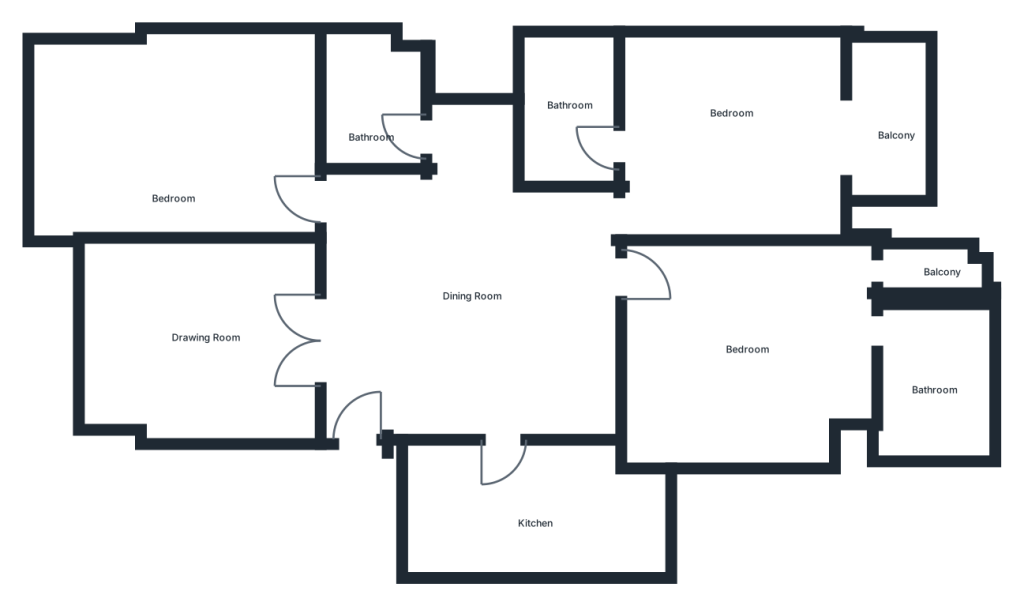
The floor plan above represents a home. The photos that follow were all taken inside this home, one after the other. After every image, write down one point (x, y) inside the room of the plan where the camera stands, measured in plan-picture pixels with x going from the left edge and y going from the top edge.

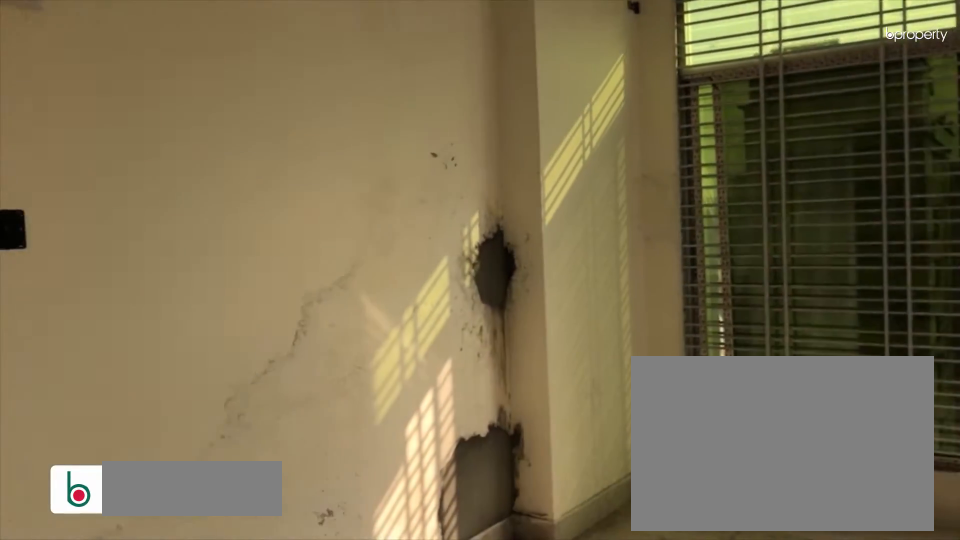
(192, 354)
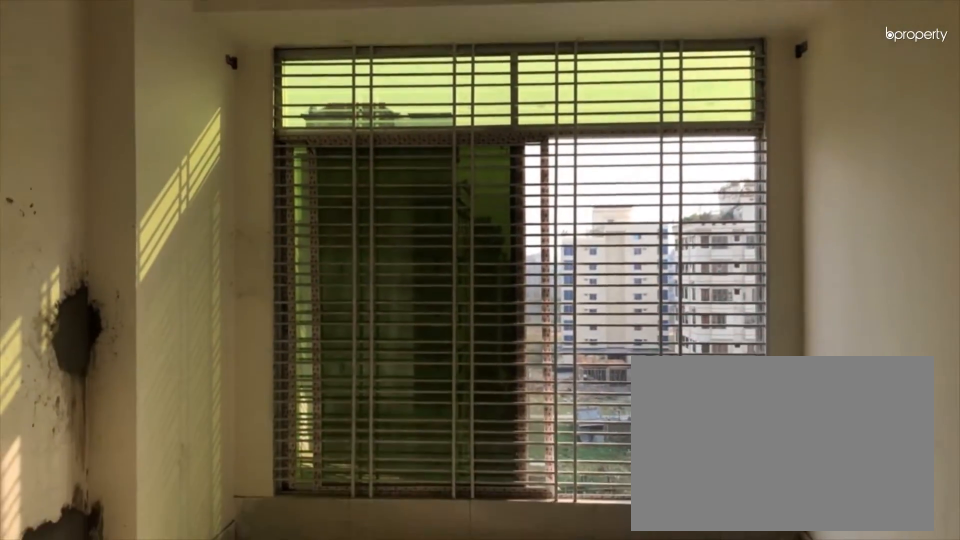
(192, 354)
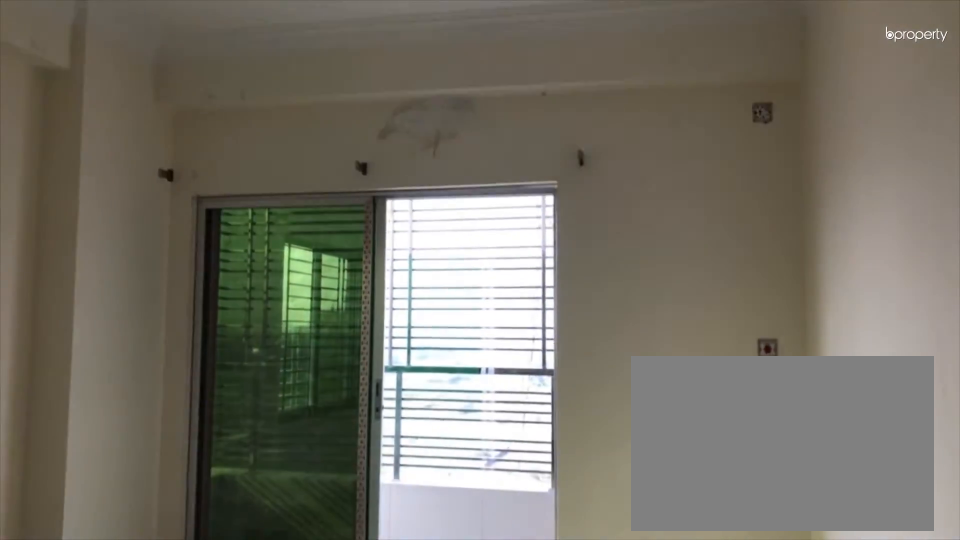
(731, 146)
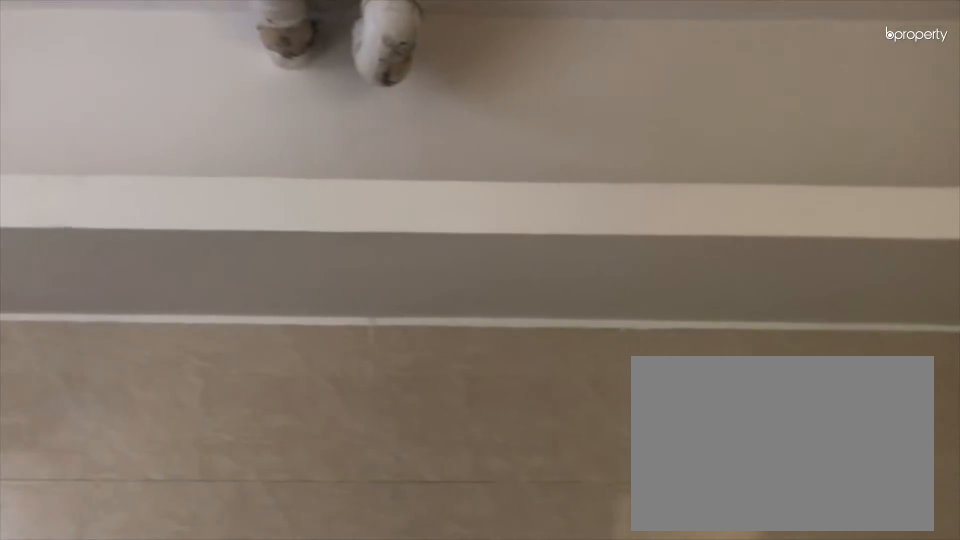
(513, 501)
